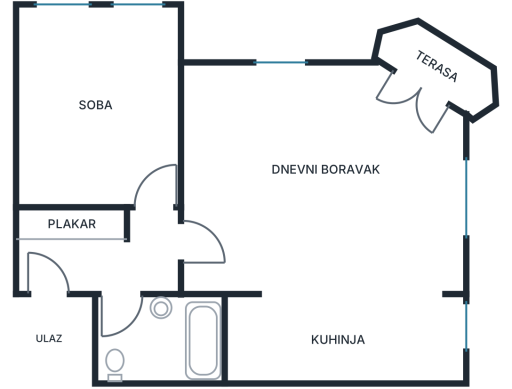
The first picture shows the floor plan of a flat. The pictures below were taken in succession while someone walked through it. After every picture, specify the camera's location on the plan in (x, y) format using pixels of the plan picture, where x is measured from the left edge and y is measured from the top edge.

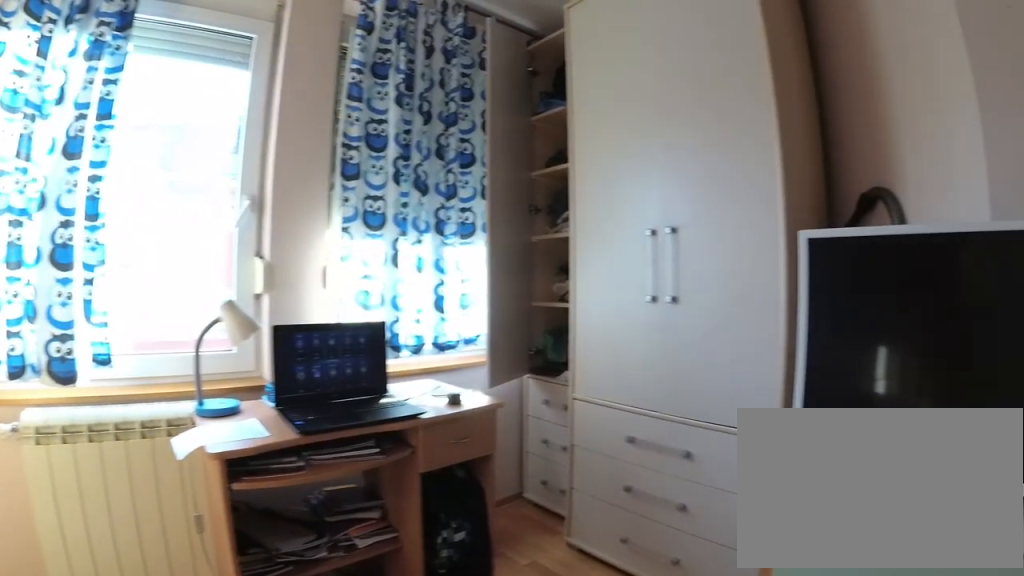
(83, 108)
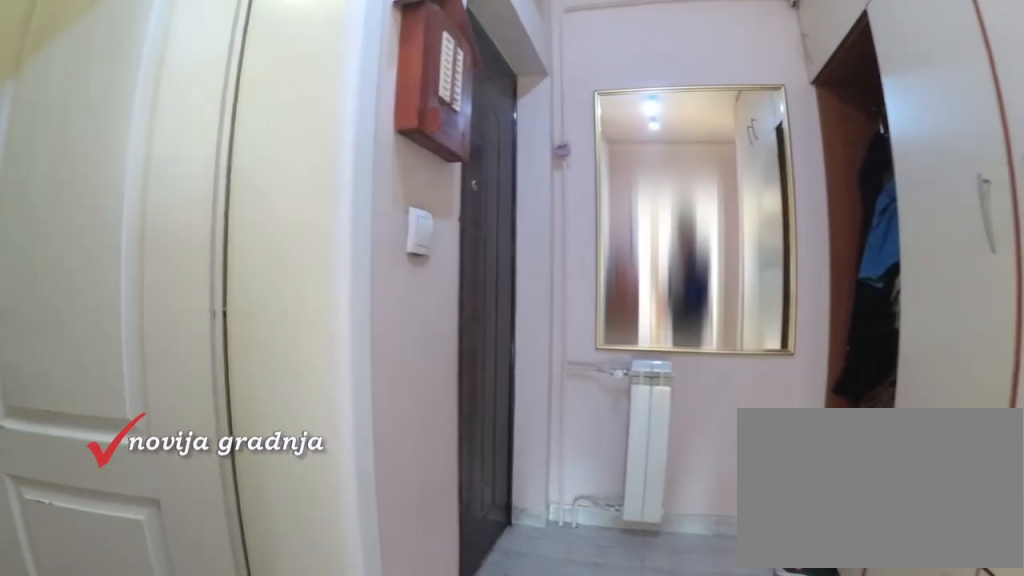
(140, 258)
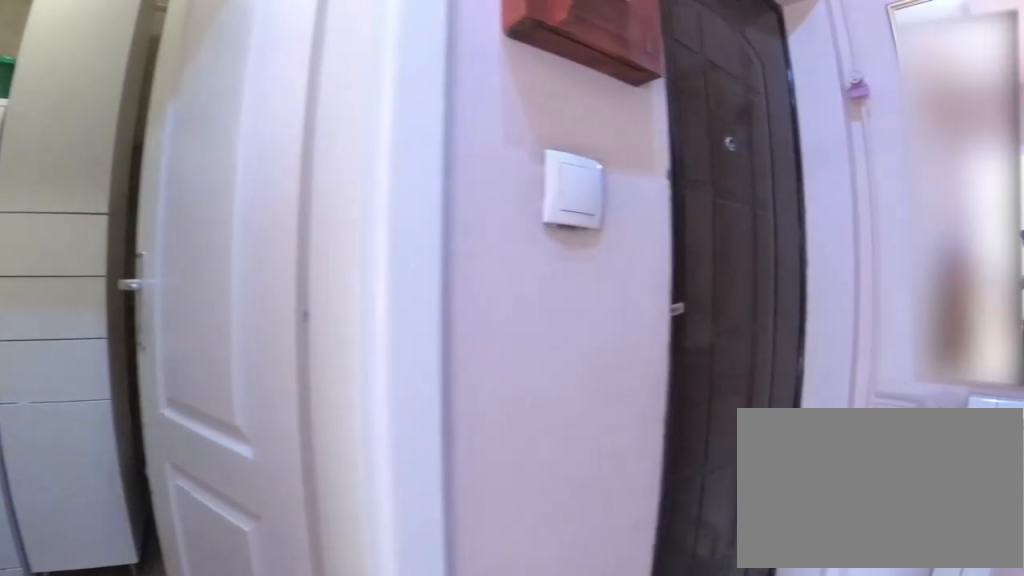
(144, 265)
